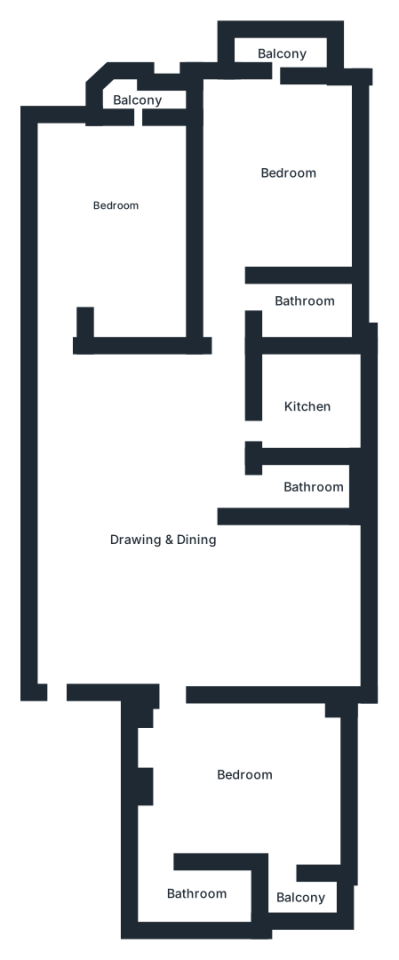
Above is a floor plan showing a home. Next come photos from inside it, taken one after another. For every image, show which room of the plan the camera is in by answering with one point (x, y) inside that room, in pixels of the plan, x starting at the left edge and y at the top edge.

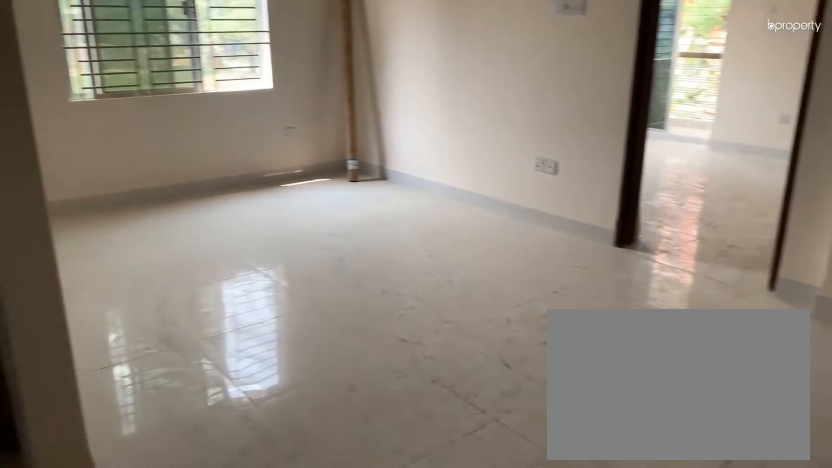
(172, 579)
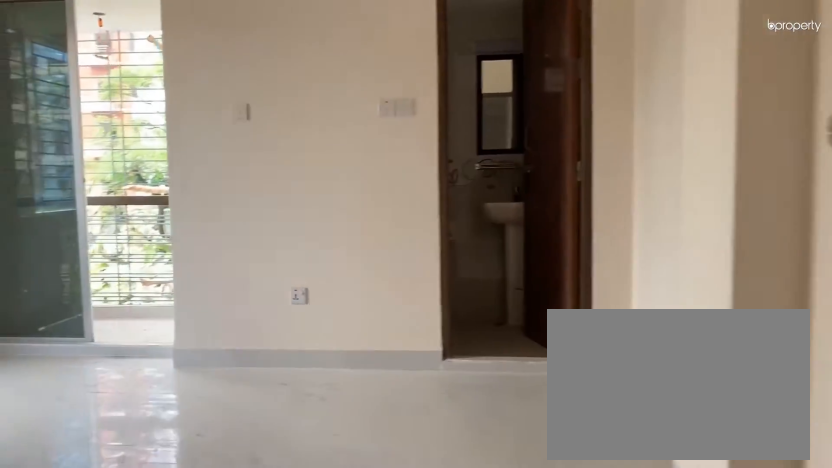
(240, 797)
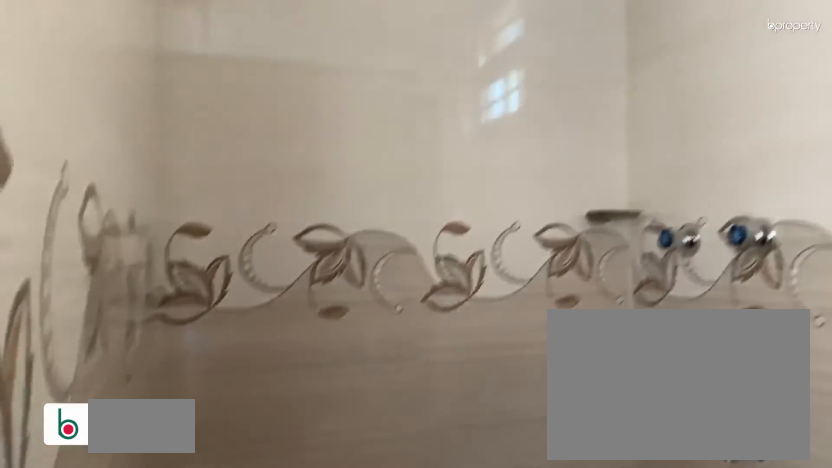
(192, 890)
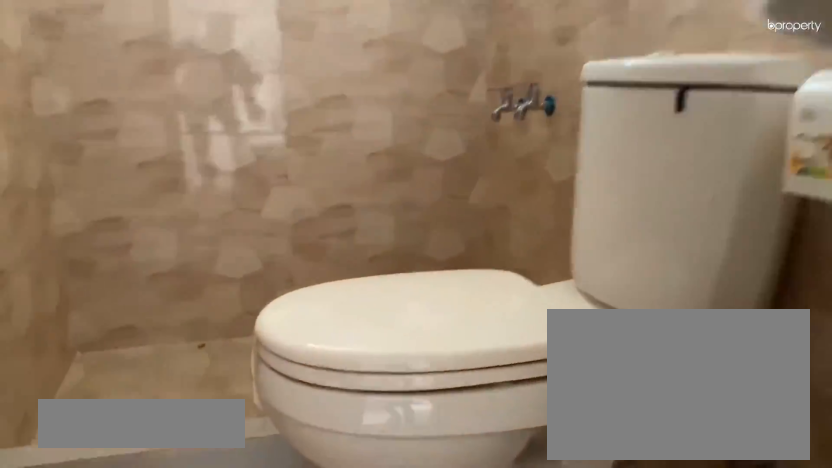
(307, 489)
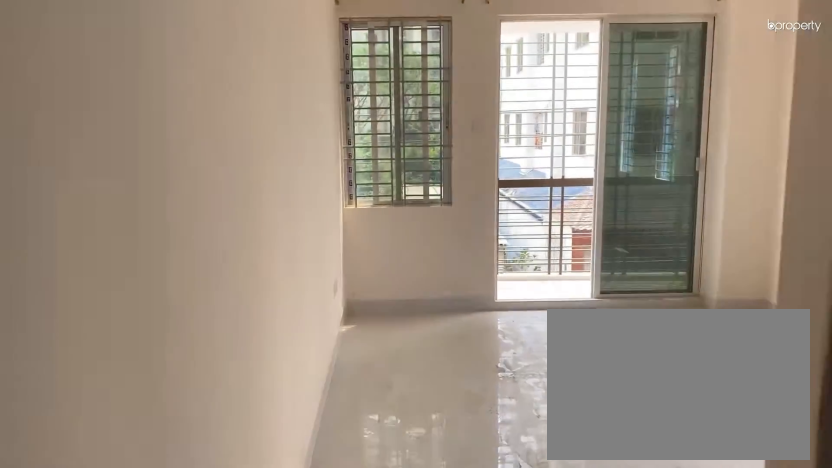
(277, 151)
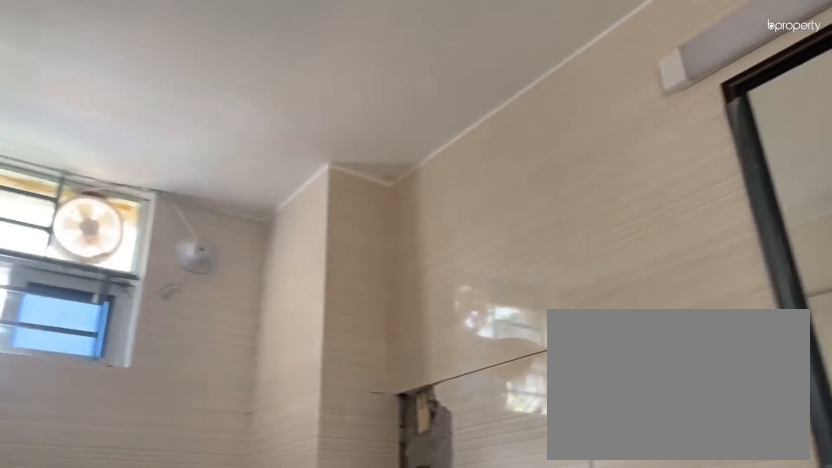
(301, 309)
